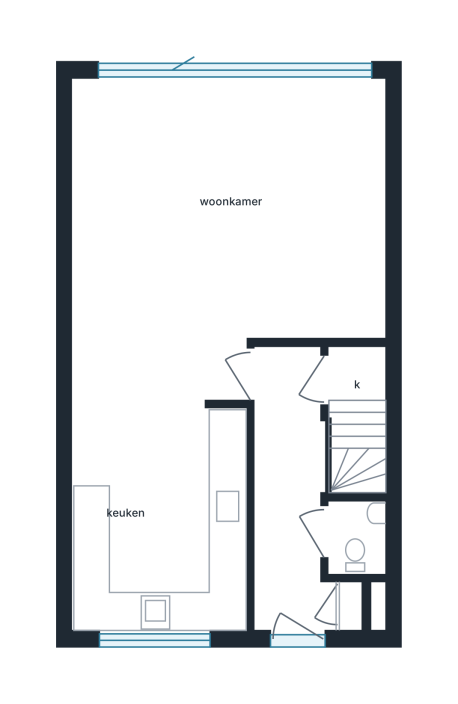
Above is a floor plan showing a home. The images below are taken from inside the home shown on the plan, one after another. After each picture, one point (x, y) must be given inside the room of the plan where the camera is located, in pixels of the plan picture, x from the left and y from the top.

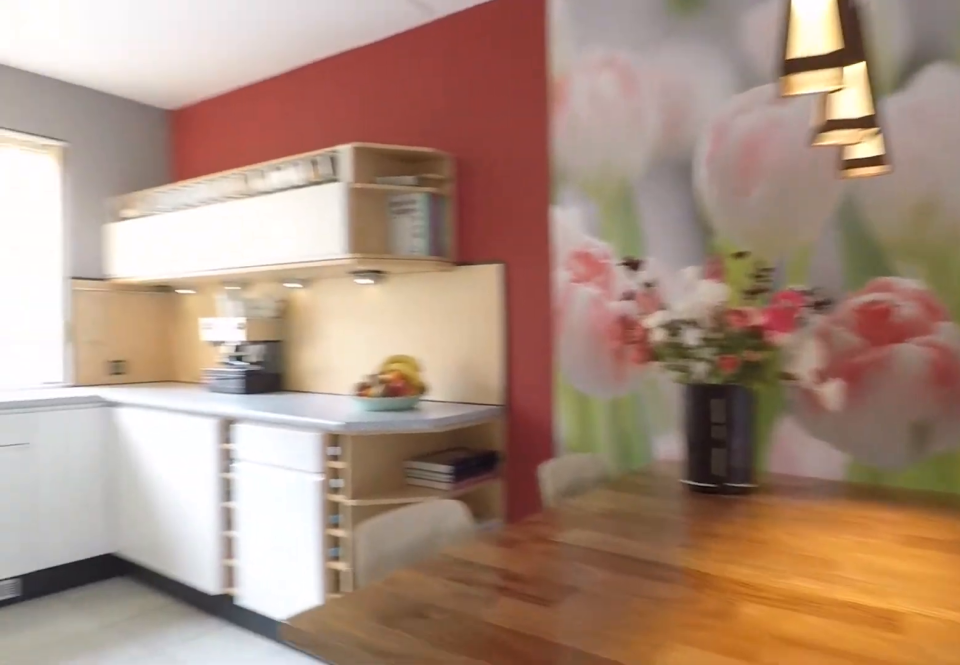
(288, 232)
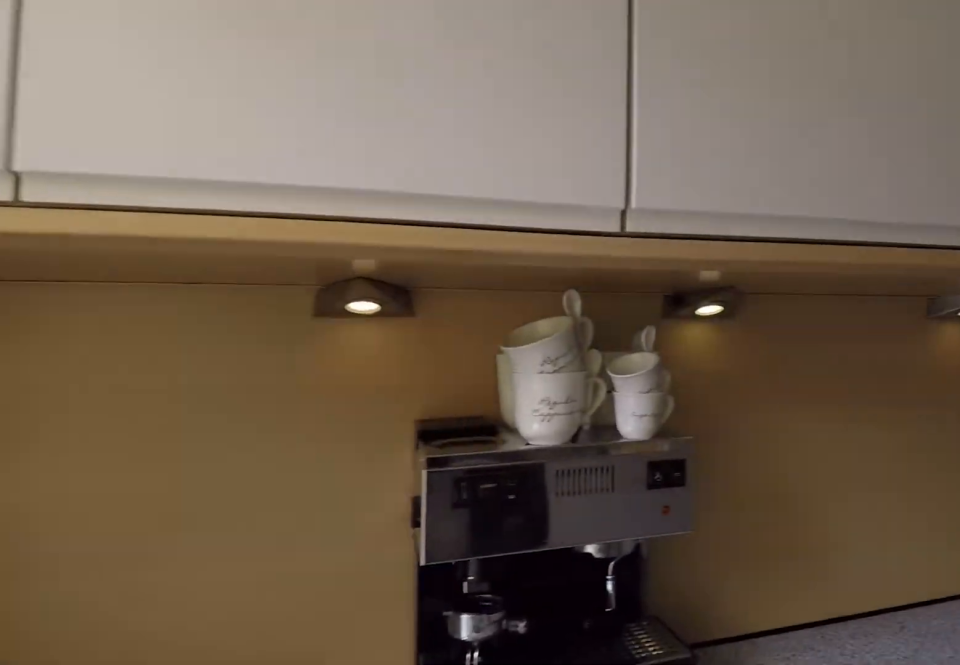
(158, 519)
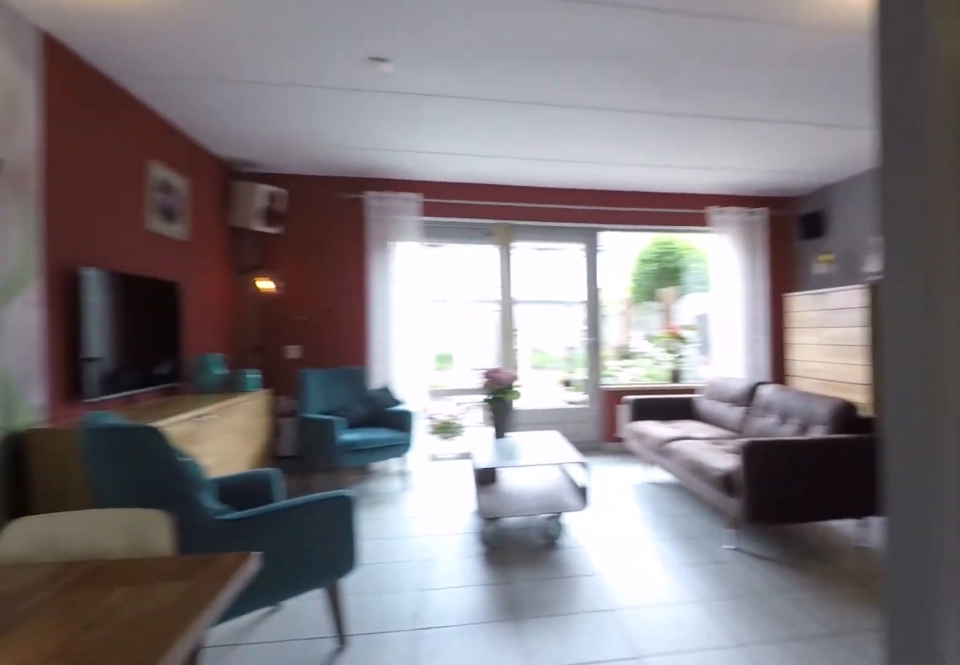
(287, 232)
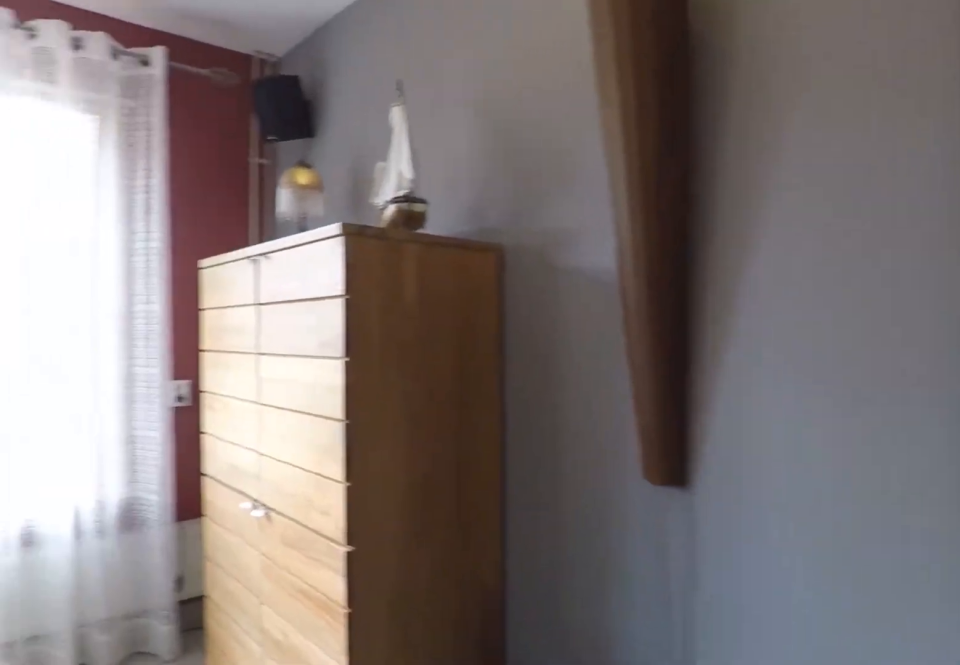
(287, 232)
